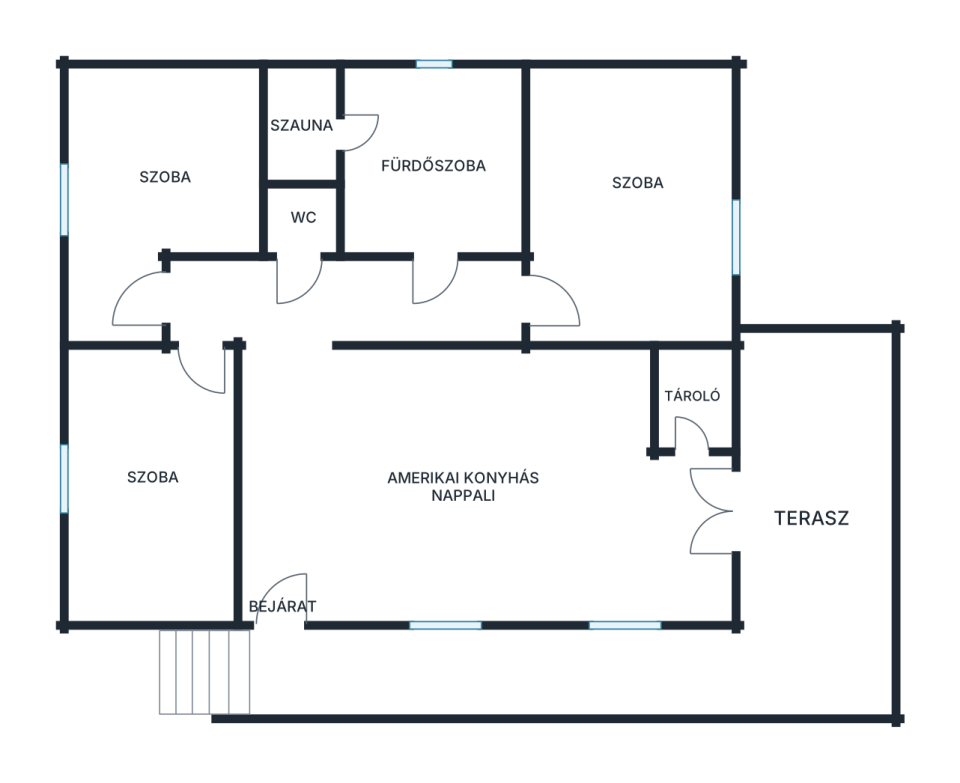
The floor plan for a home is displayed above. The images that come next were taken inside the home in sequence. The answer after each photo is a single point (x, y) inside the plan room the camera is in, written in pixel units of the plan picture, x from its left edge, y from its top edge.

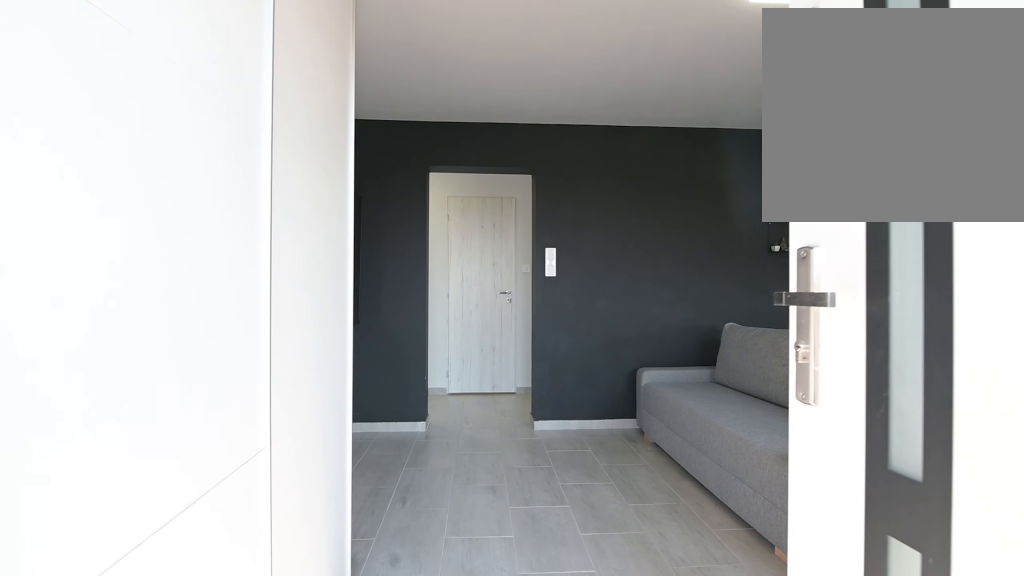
(359, 476)
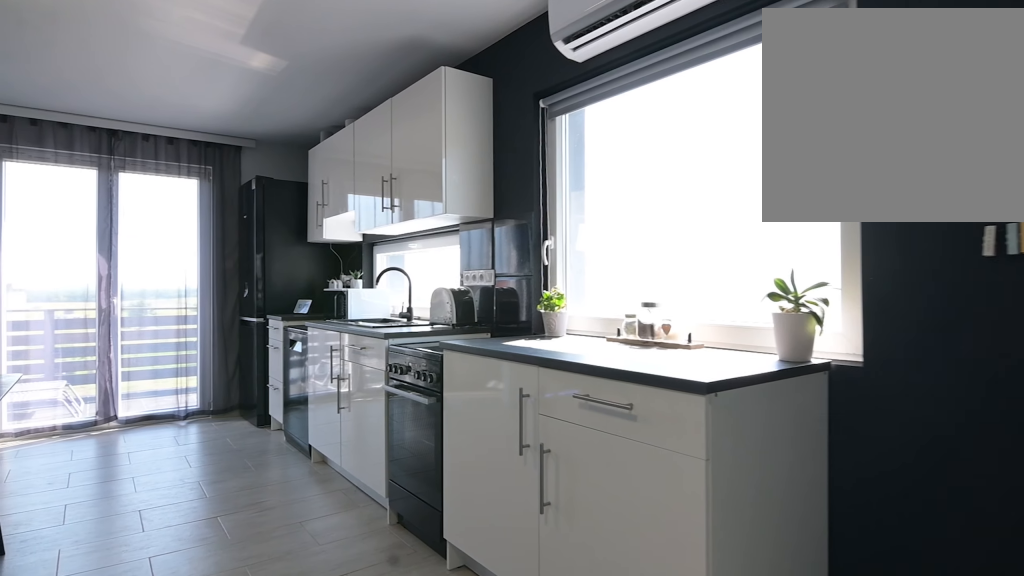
(359, 476)
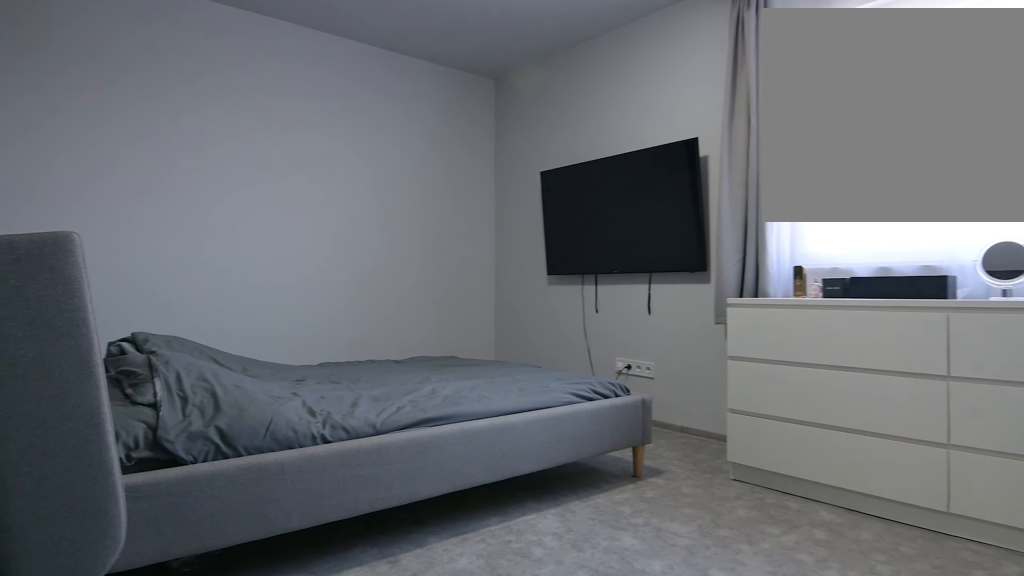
(623, 223)
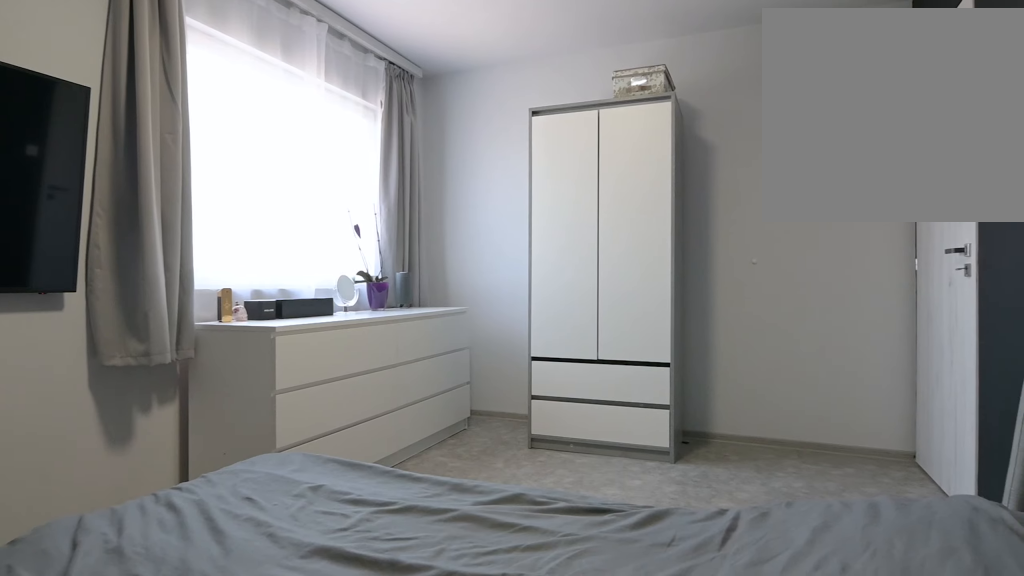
(623, 222)
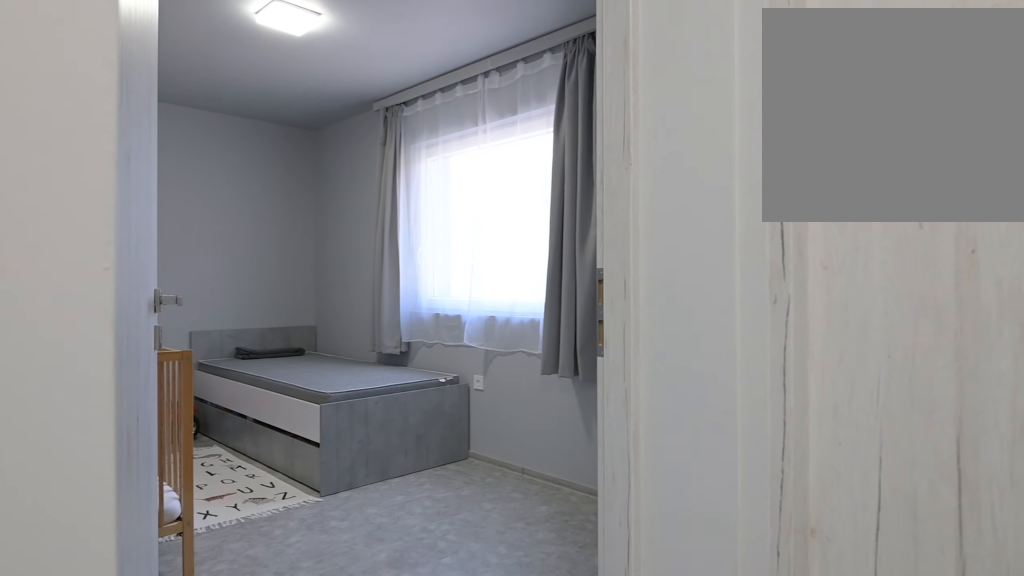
(158, 484)
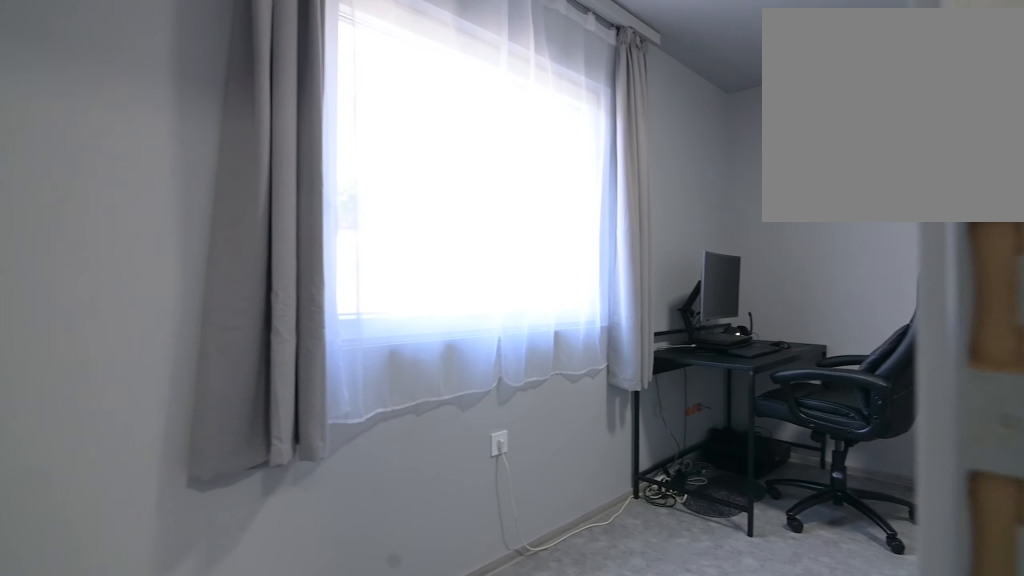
(160, 151)
